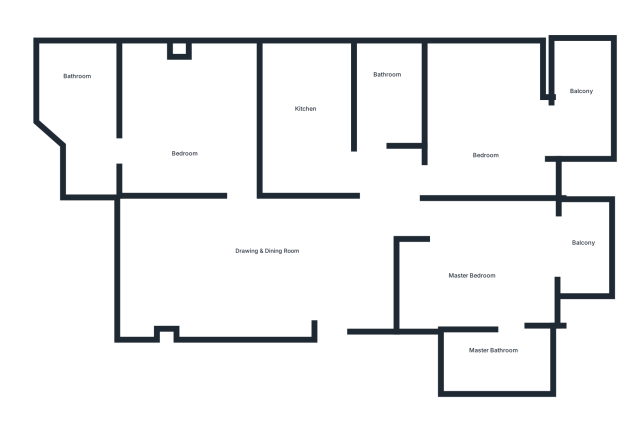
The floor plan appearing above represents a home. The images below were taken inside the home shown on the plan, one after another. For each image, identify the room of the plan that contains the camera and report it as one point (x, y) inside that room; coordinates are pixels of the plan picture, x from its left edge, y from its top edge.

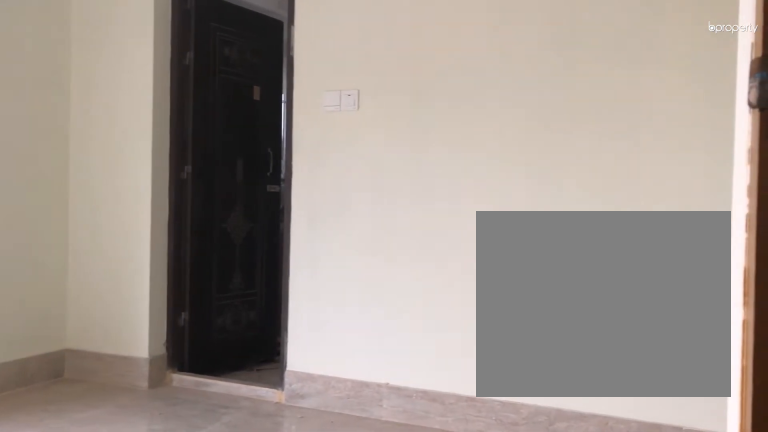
(475, 259)
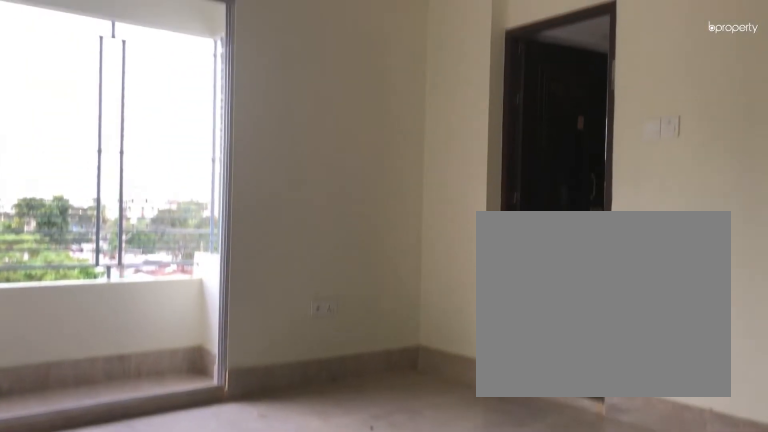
(476, 260)
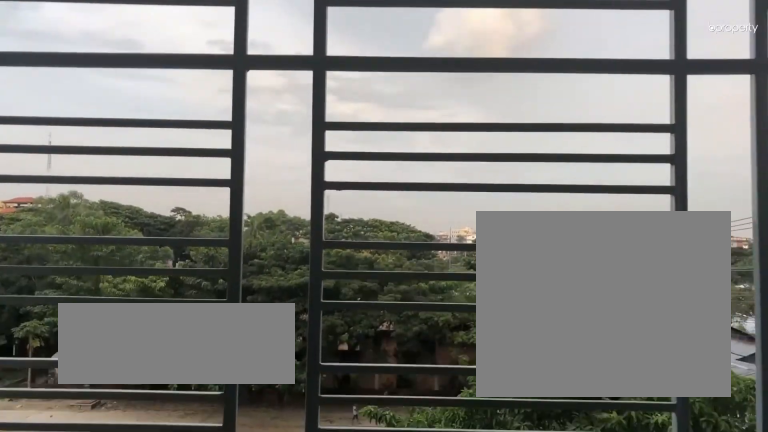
(586, 246)
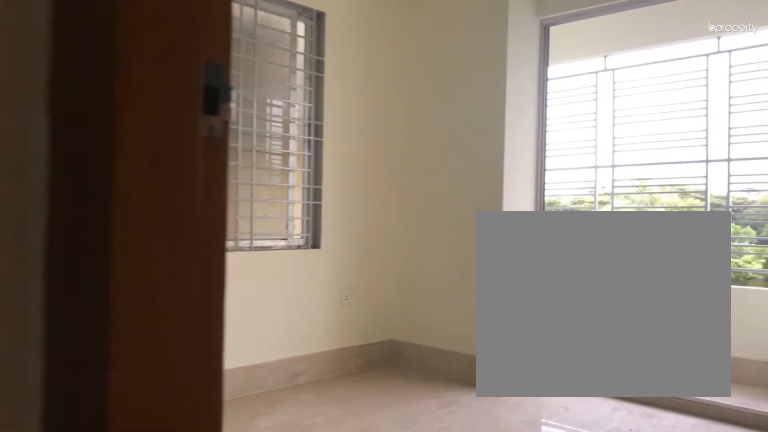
(486, 131)
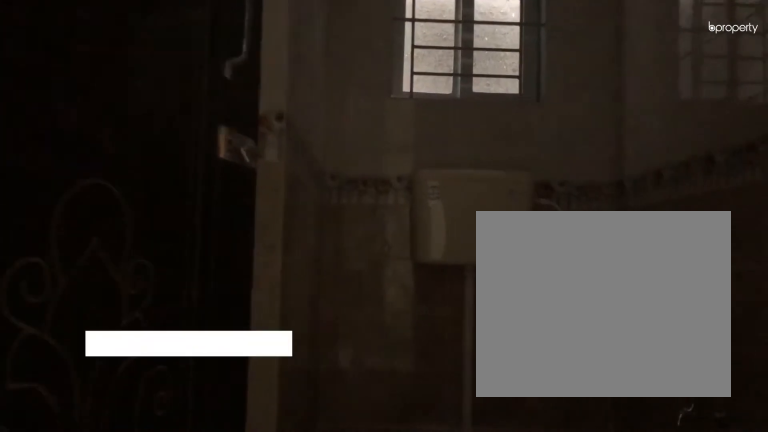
(380, 96)
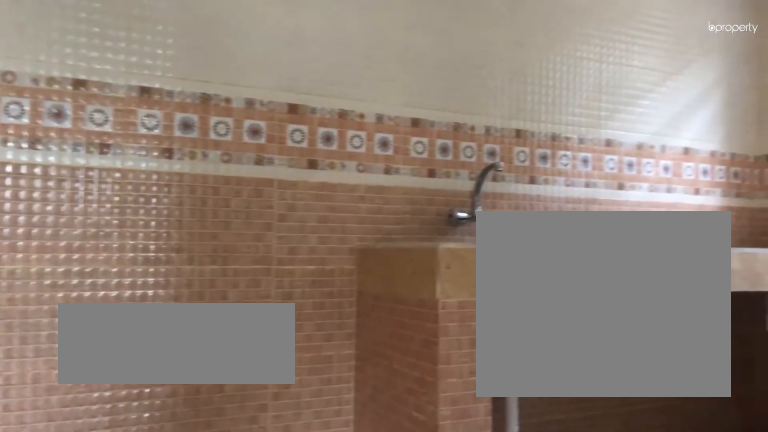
(309, 125)
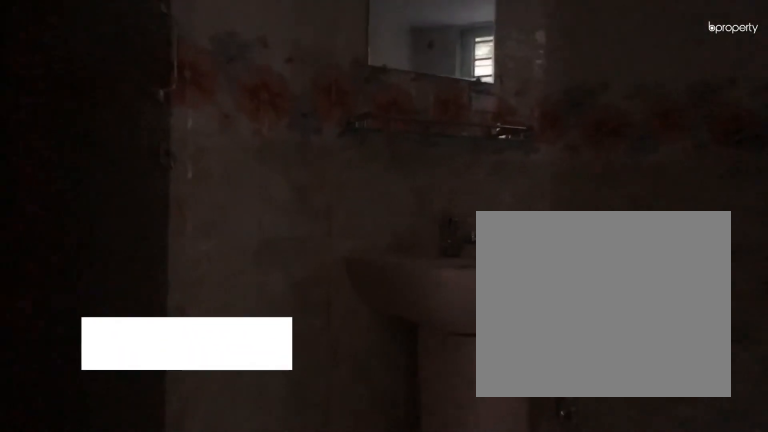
(79, 94)
